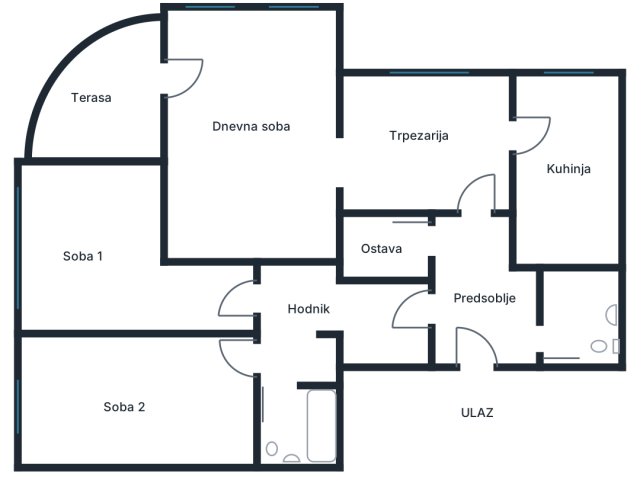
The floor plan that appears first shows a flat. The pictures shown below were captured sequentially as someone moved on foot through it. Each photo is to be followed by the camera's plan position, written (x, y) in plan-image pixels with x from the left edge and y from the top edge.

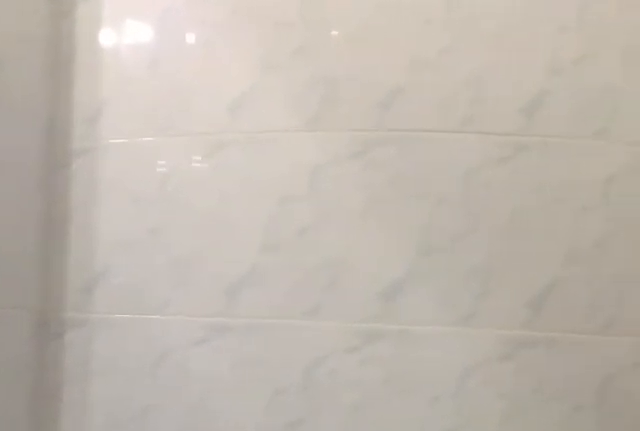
(574, 294)
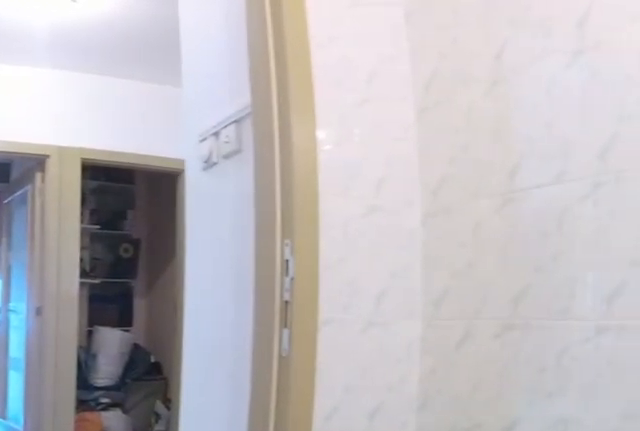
(596, 306)
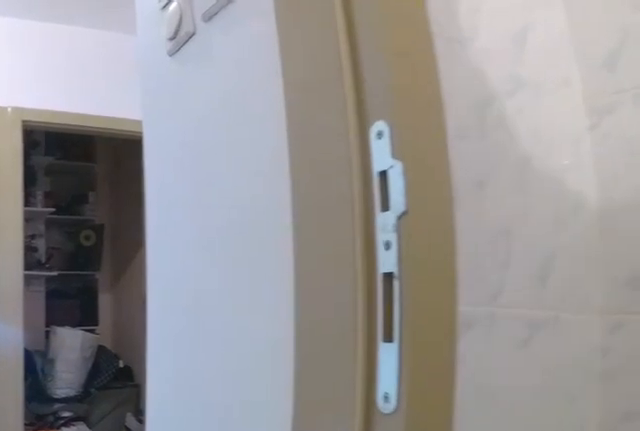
(580, 311)
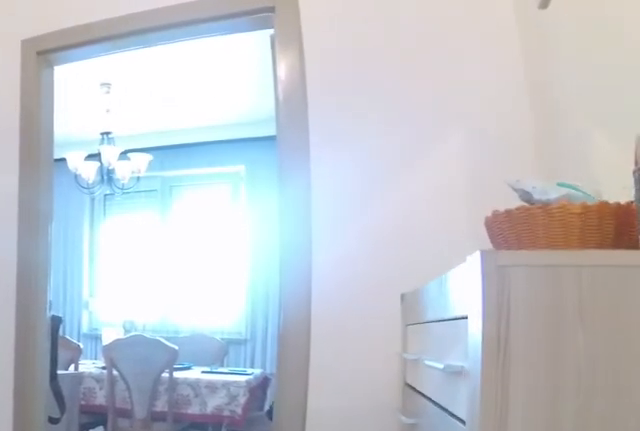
(486, 323)
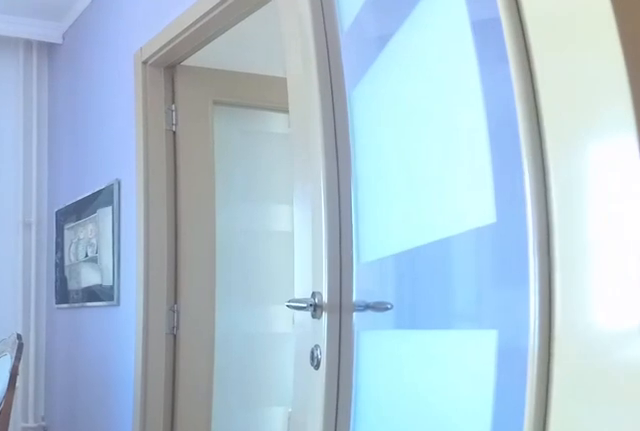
(477, 241)
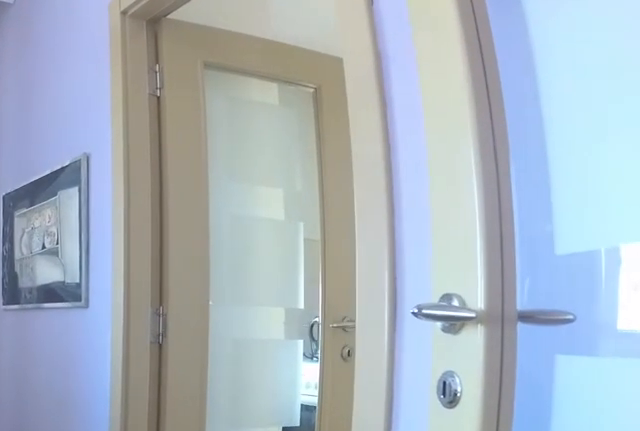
(480, 228)
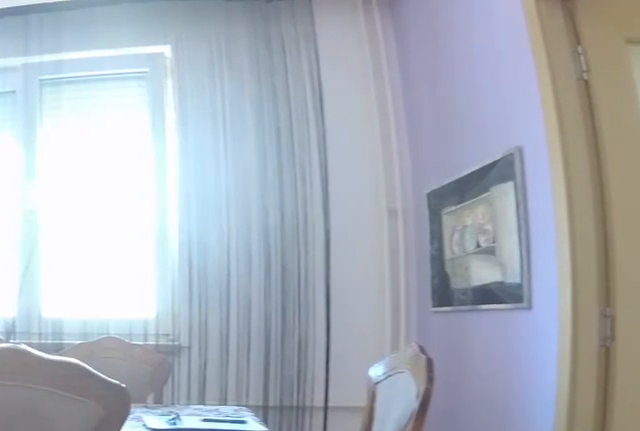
(484, 217)
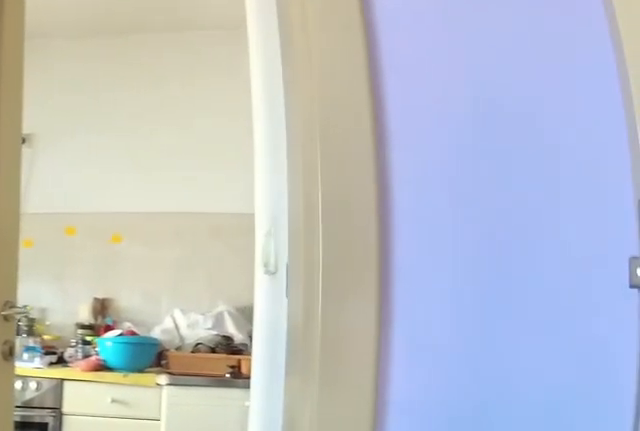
(475, 179)
